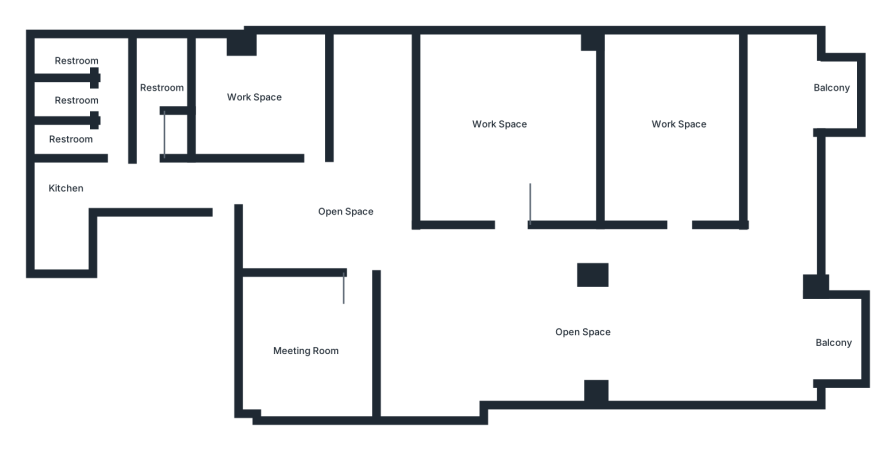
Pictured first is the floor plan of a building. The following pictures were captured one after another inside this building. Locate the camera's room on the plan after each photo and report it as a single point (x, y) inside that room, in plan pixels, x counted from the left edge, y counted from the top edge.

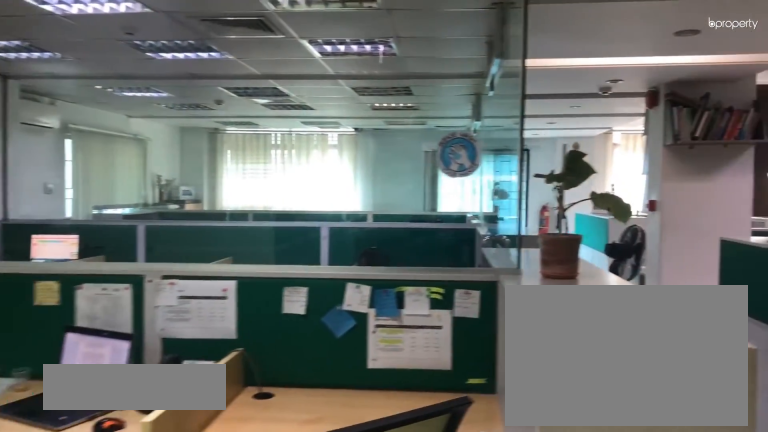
(412, 263)
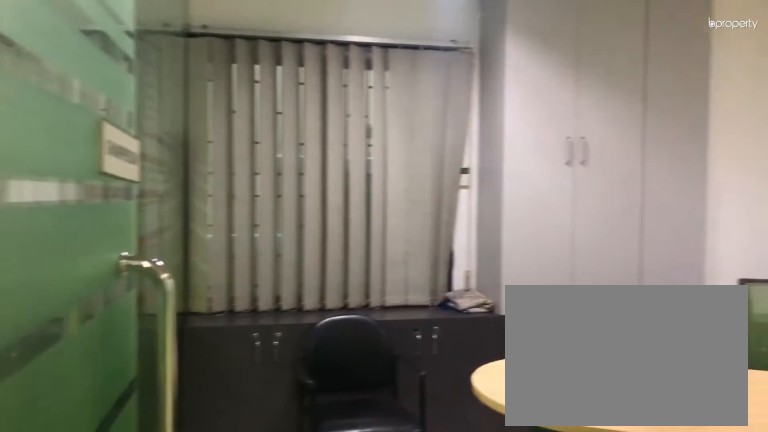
(320, 345)
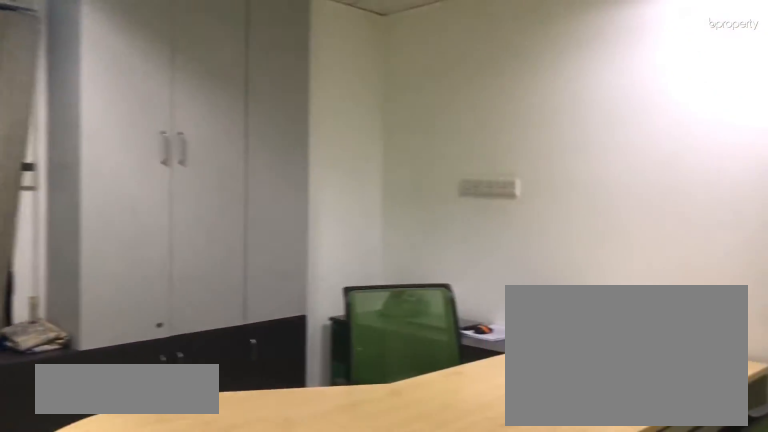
(320, 345)
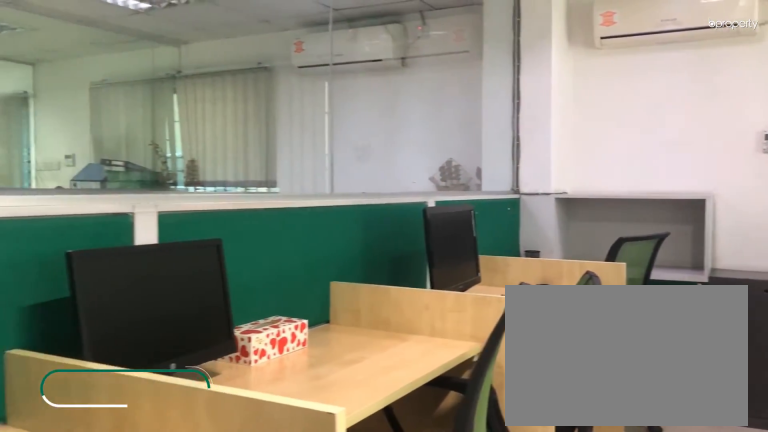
(672, 123)
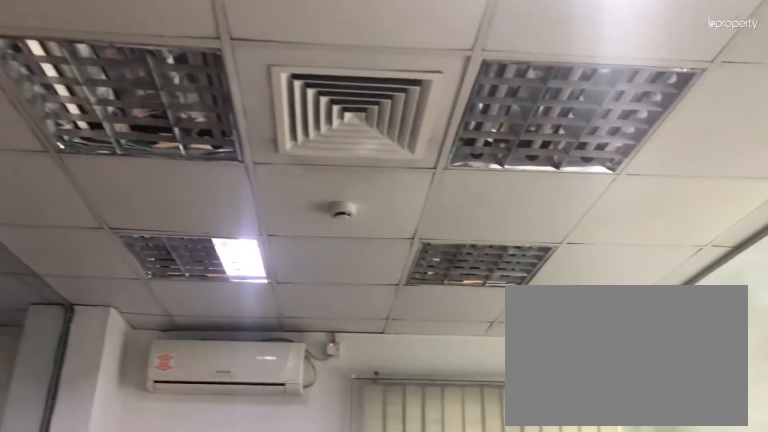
(672, 133)
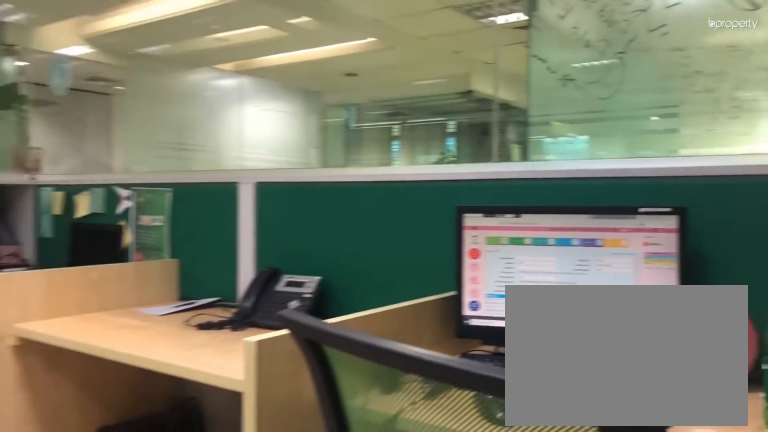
(514, 151)
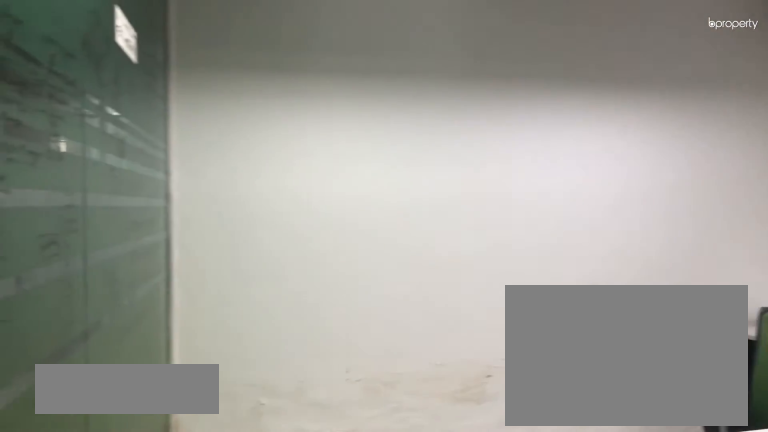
(268, 98)
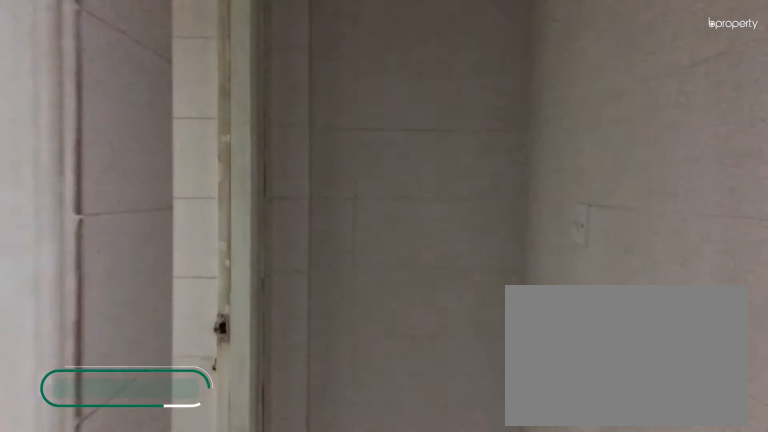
(86, 56)
